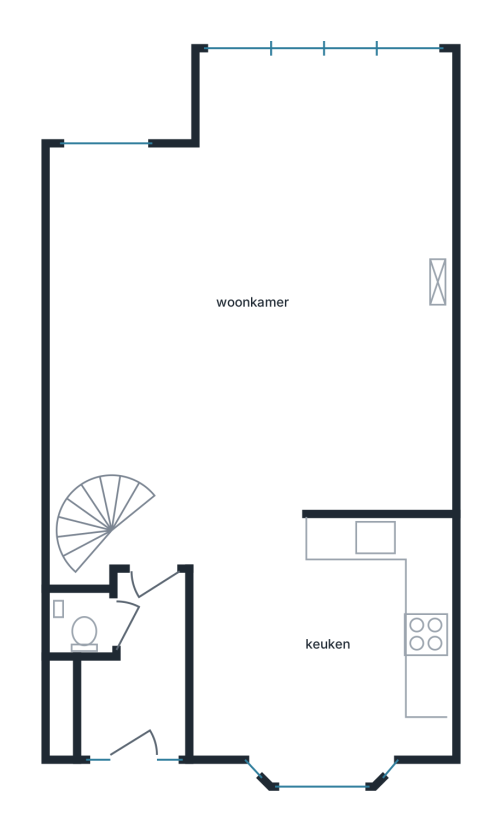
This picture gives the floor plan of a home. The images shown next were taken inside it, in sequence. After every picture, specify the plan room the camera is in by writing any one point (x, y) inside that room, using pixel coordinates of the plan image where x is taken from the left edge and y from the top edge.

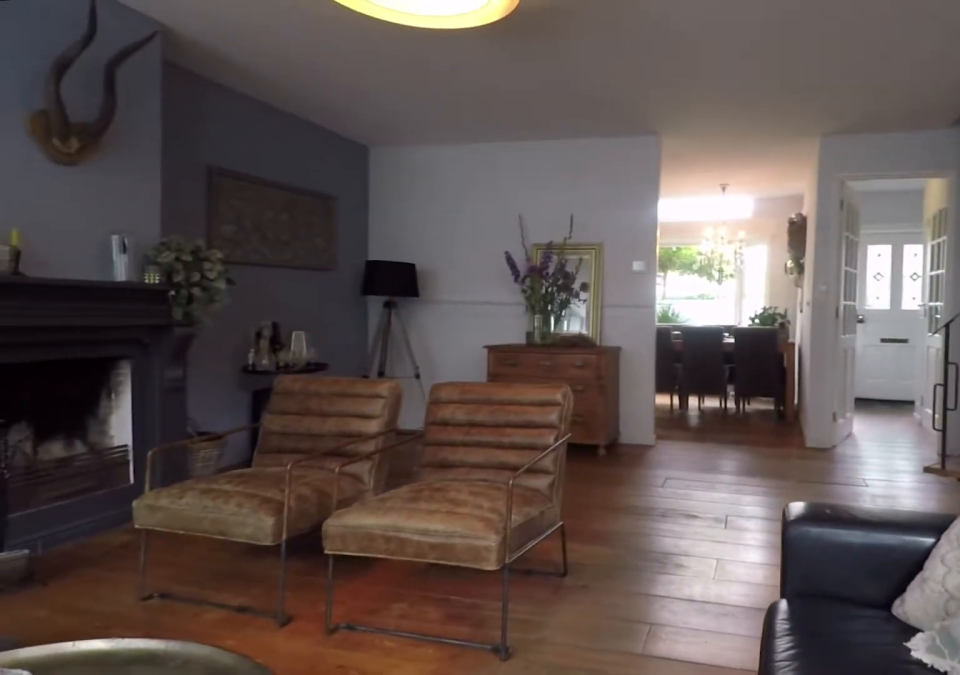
(259, 305)
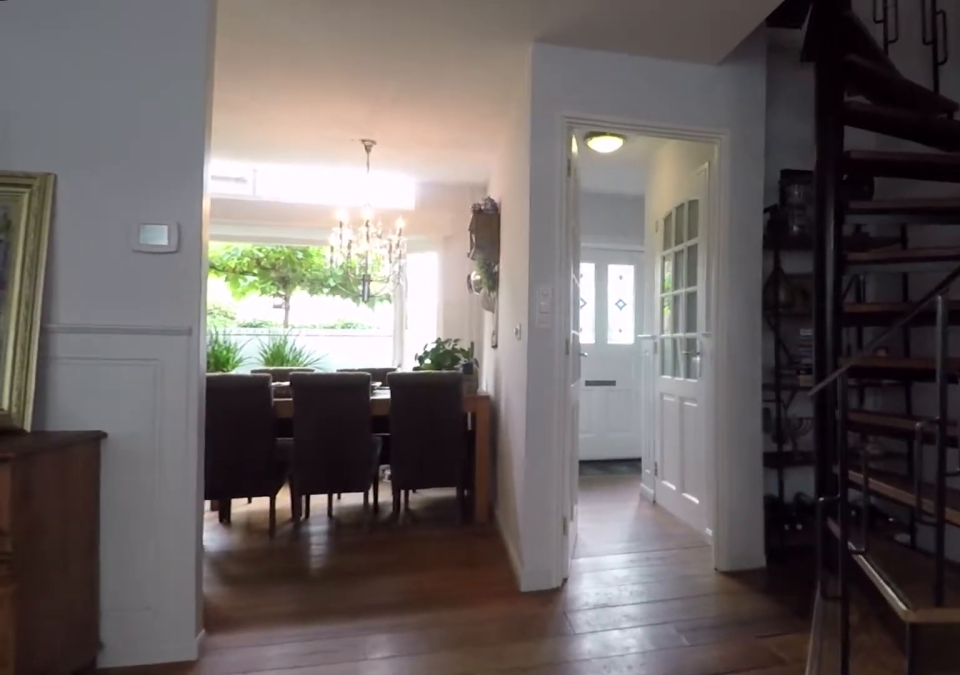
(259, 305)
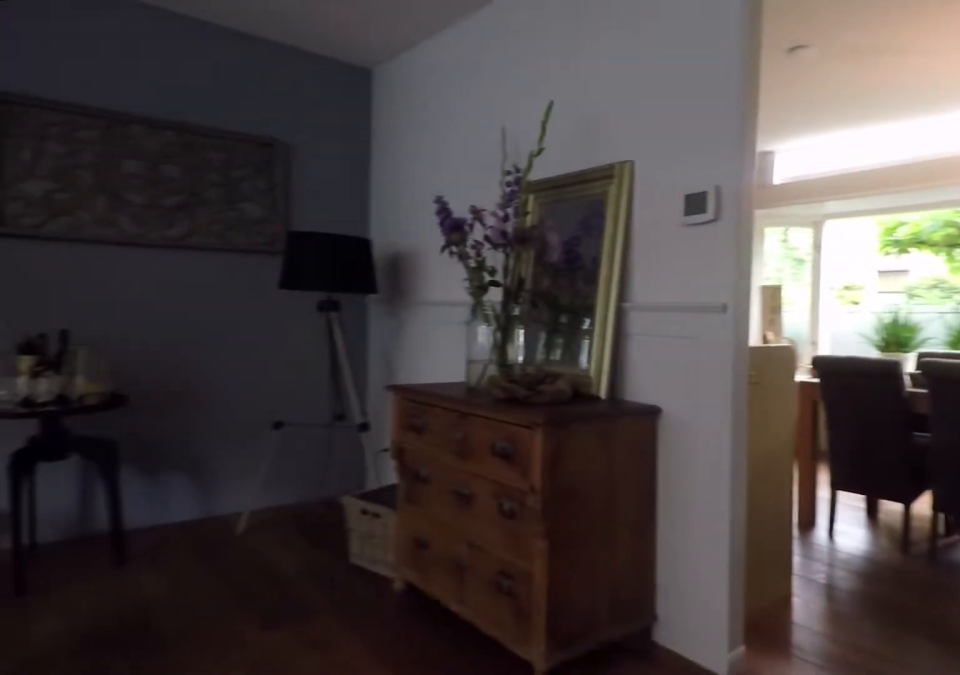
(259, 305)
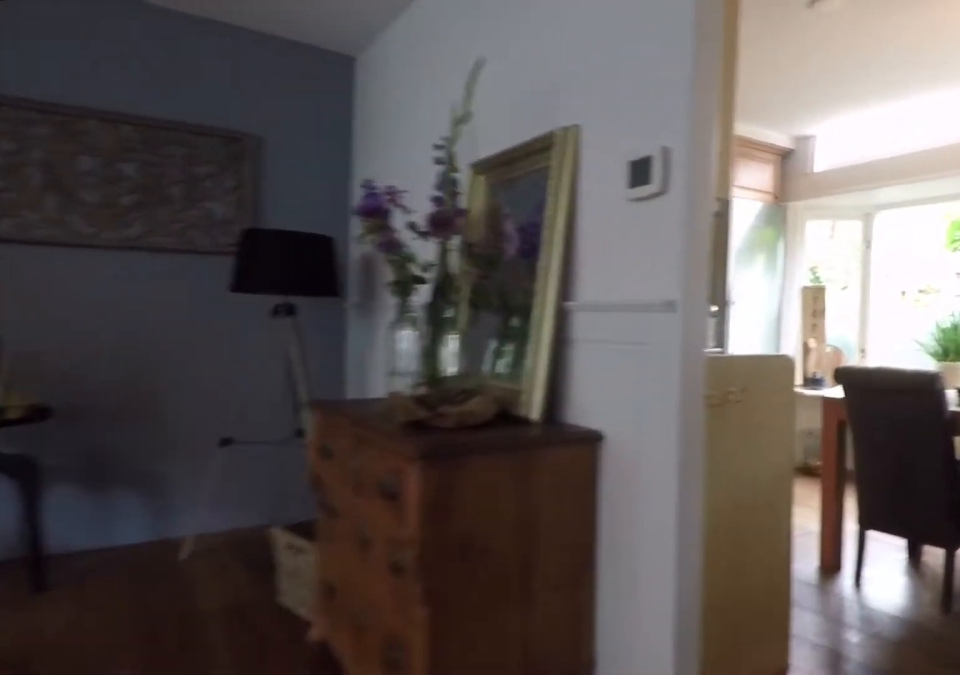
(259, 305)
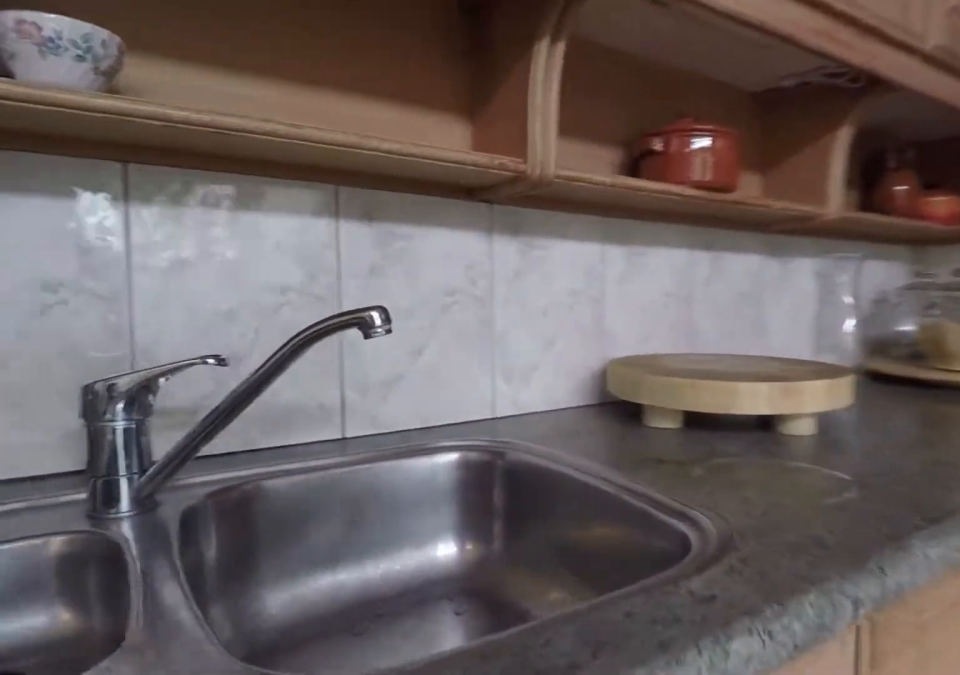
(361, 696)
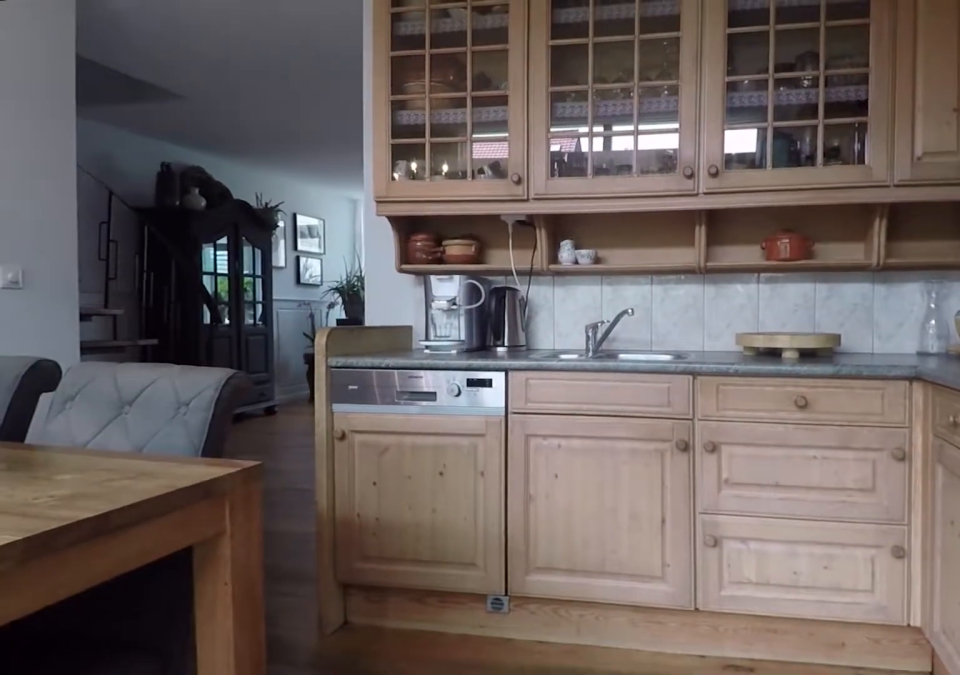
(361, 696)
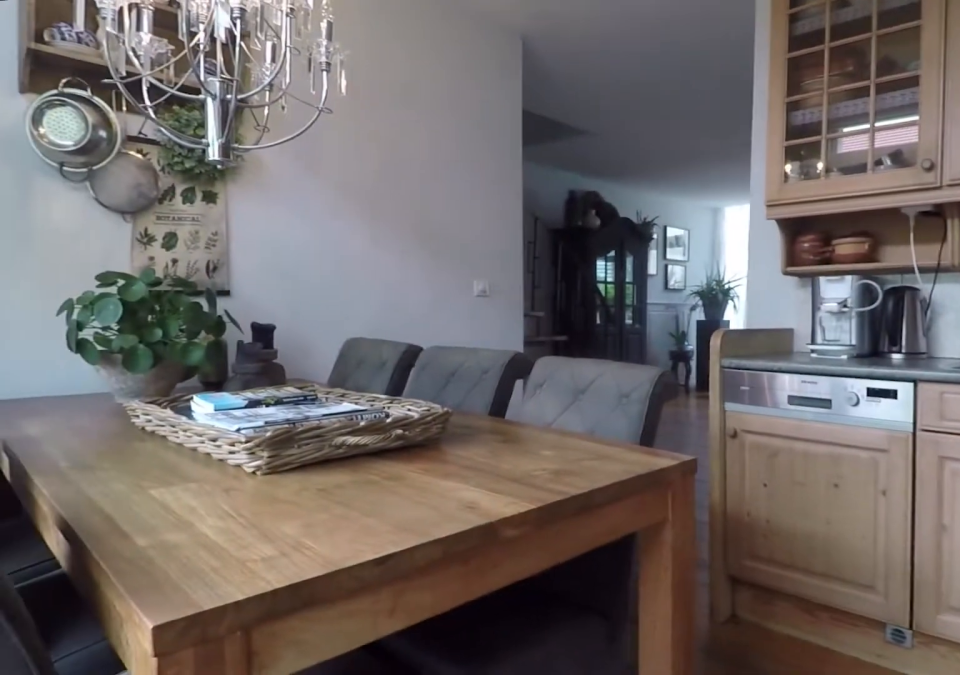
(361, 696)
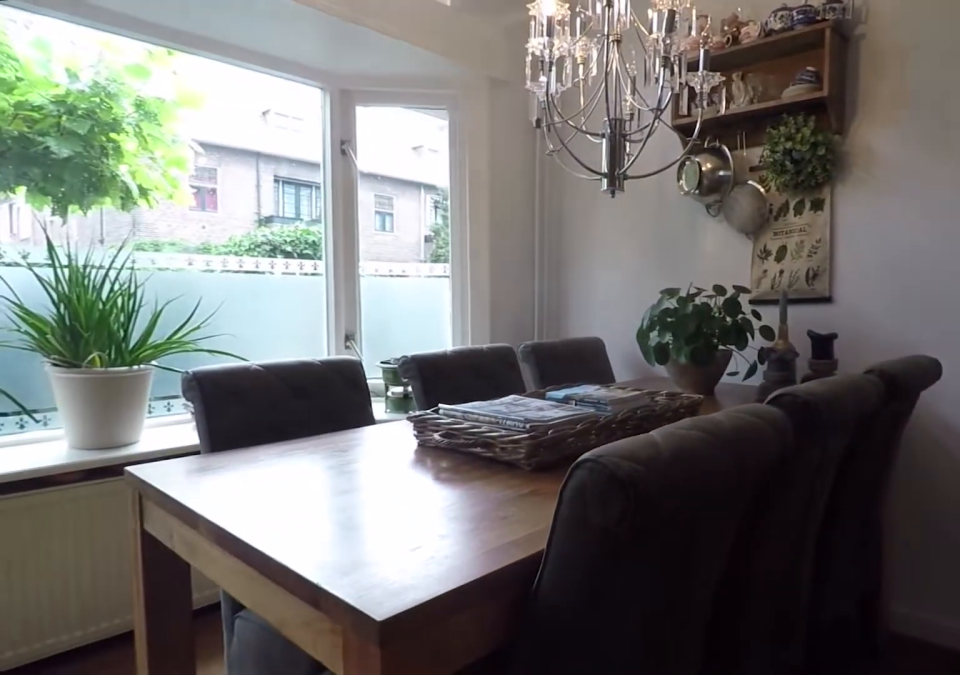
(361, 696)
